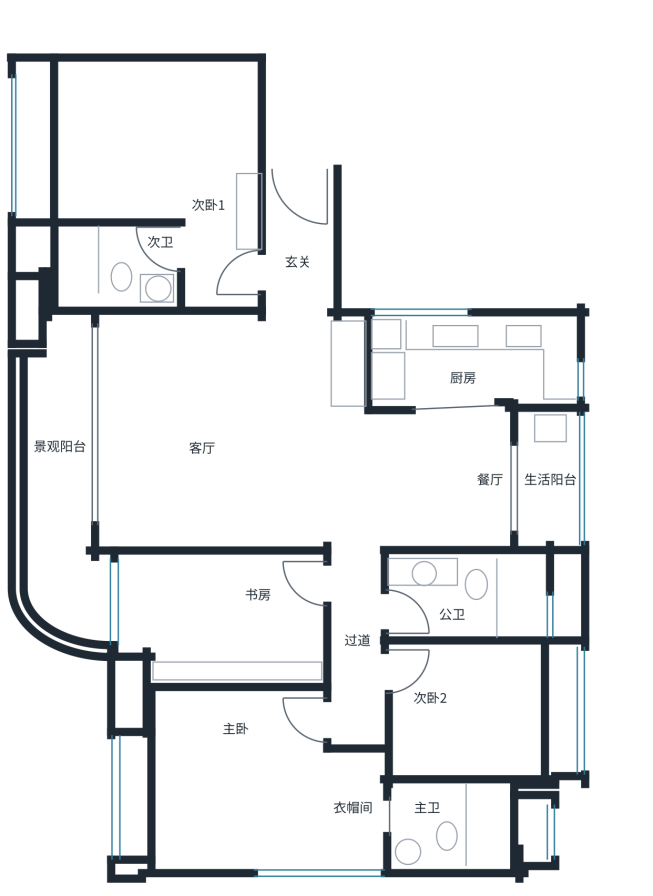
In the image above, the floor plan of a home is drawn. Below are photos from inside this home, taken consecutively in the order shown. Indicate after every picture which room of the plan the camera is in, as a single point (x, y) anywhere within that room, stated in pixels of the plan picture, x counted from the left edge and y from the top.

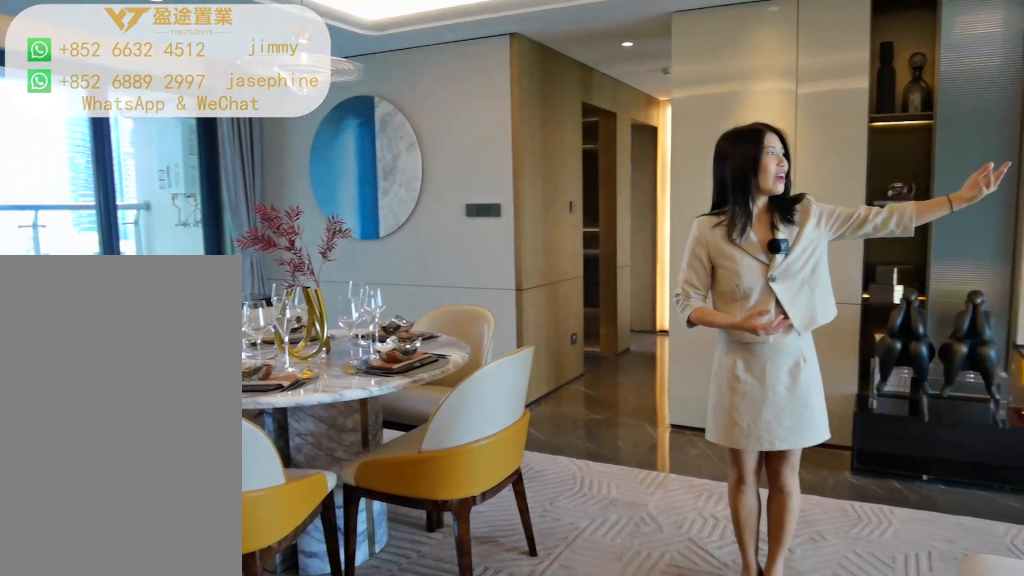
(215, 439)
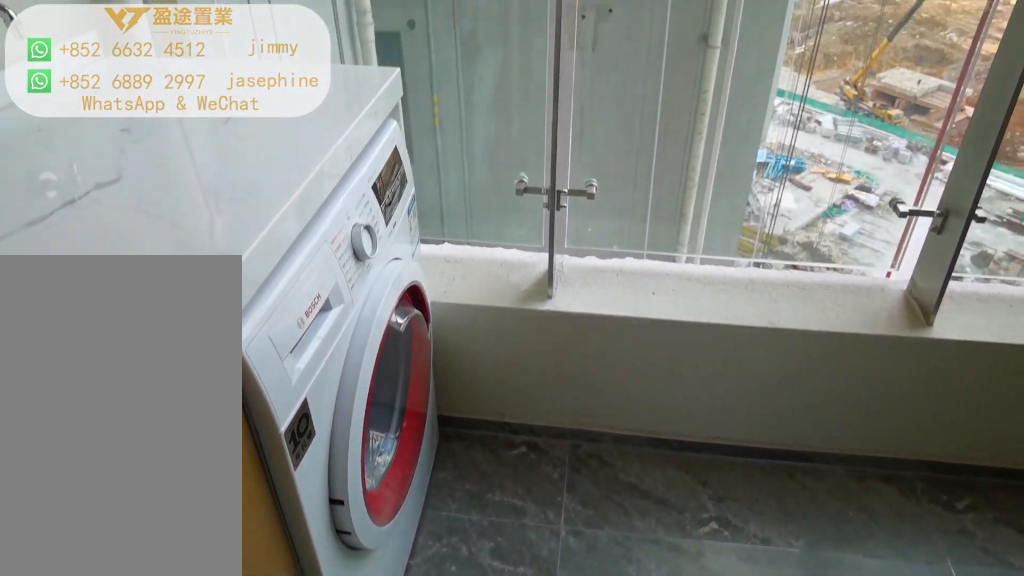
(549, 477)
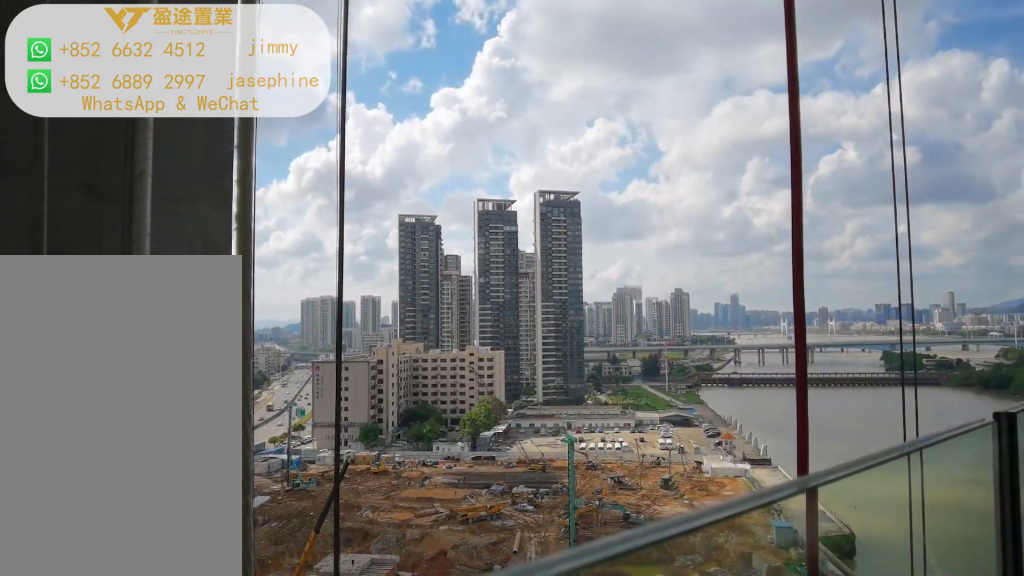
(549, 477)
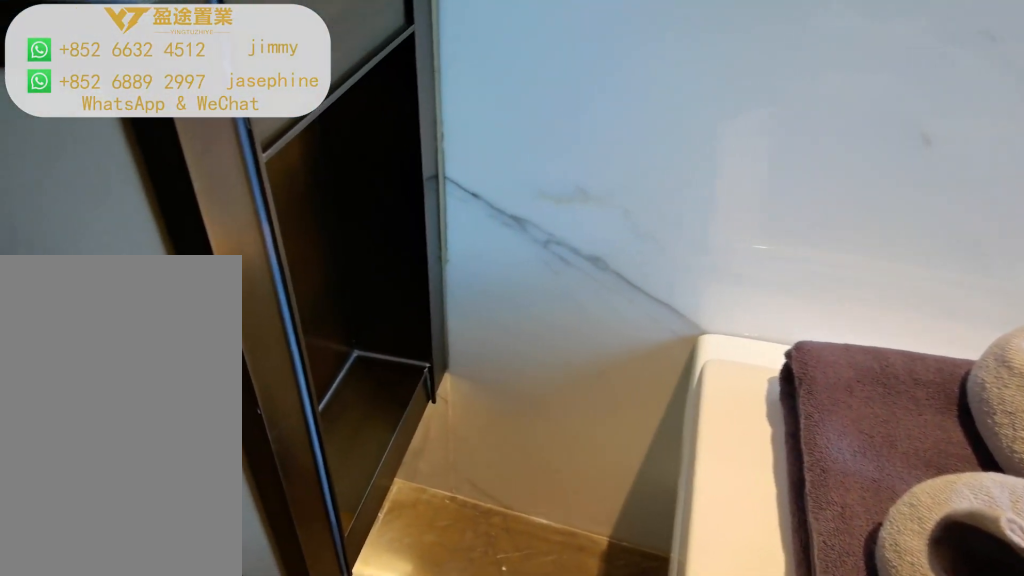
(467, 600)
